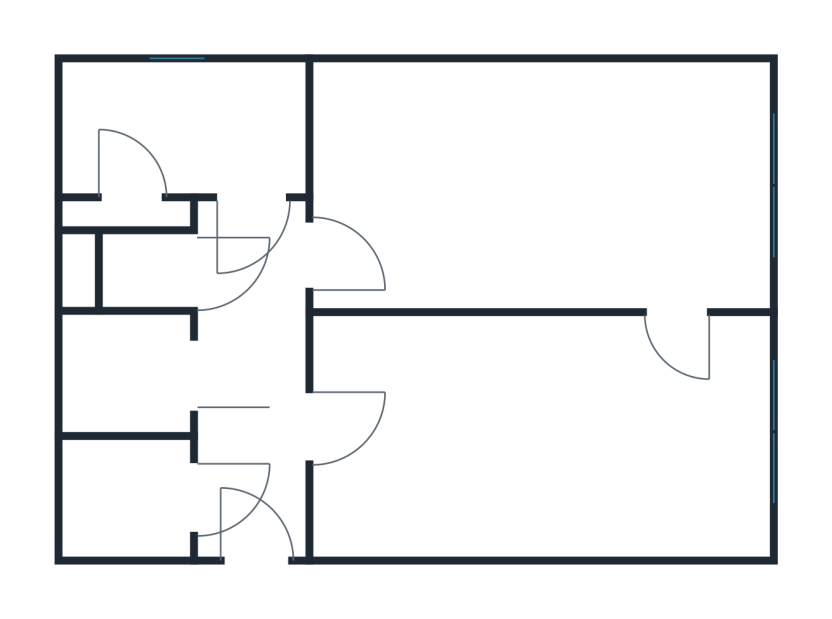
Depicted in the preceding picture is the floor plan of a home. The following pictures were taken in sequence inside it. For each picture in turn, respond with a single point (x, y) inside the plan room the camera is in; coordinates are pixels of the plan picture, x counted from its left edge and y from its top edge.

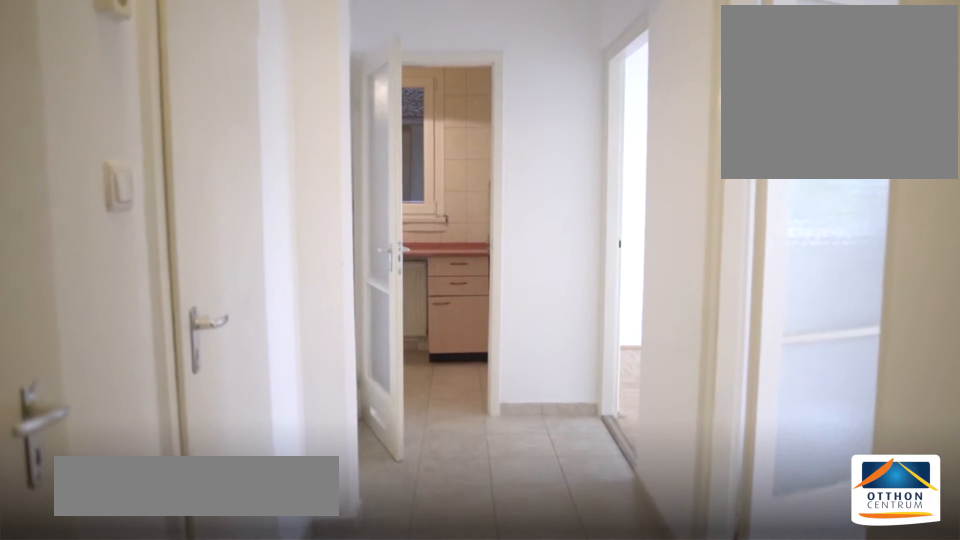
(256, 501)
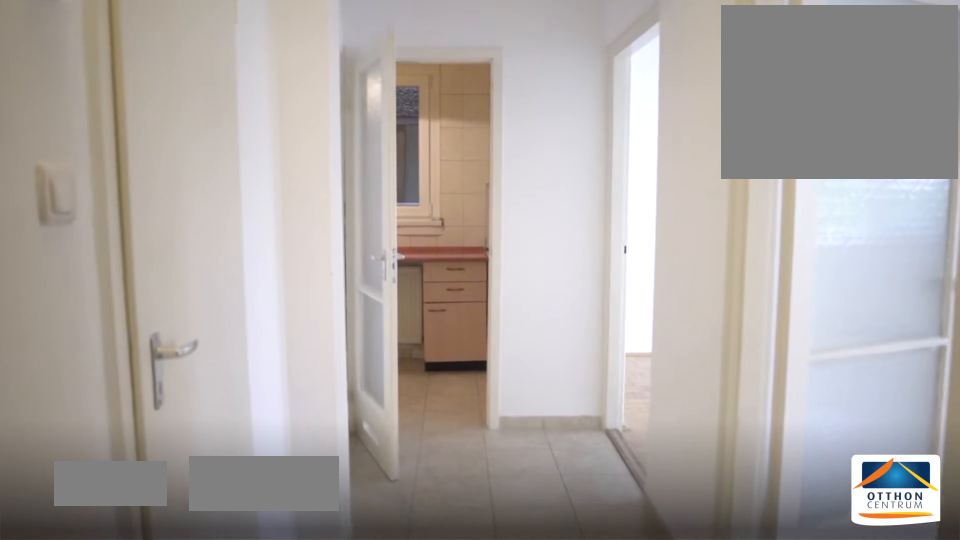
(256, 500)
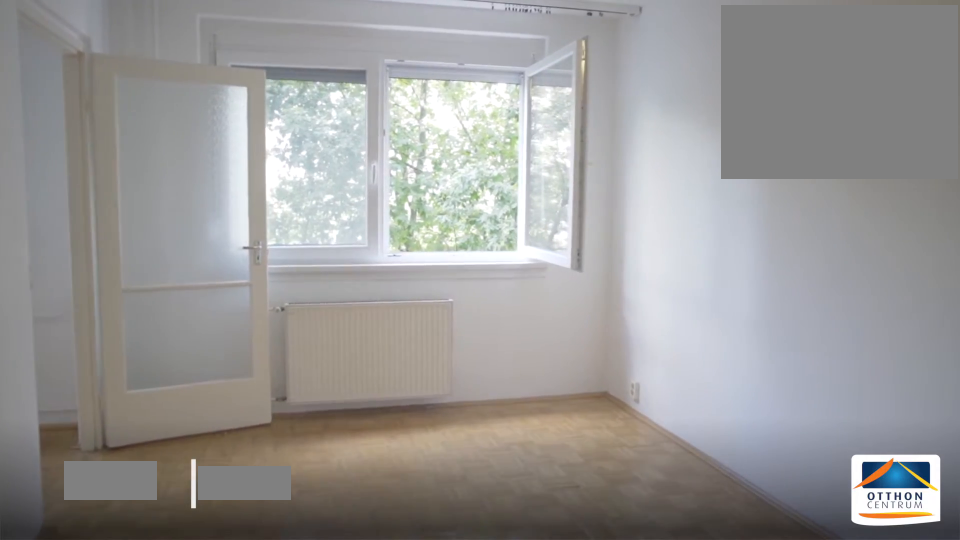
(525, 445)
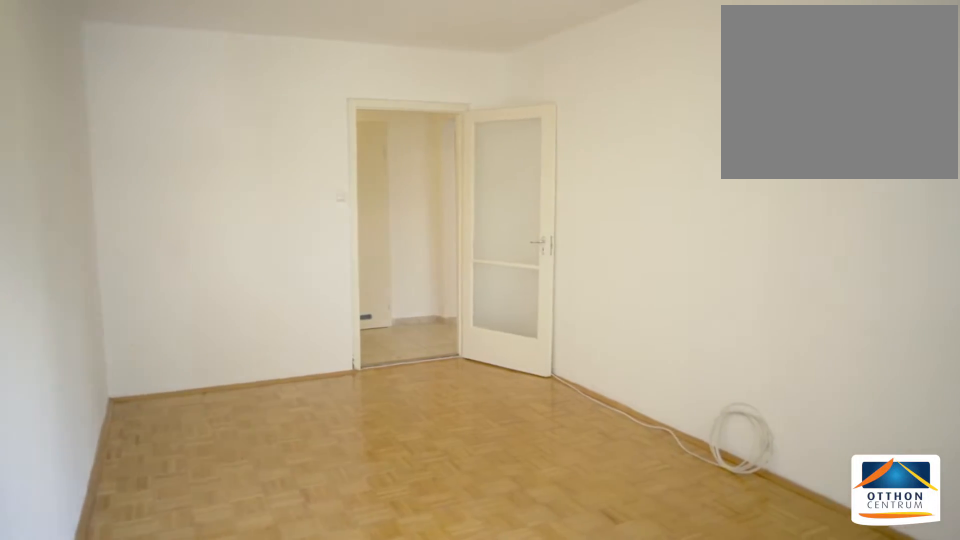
(525, 445)
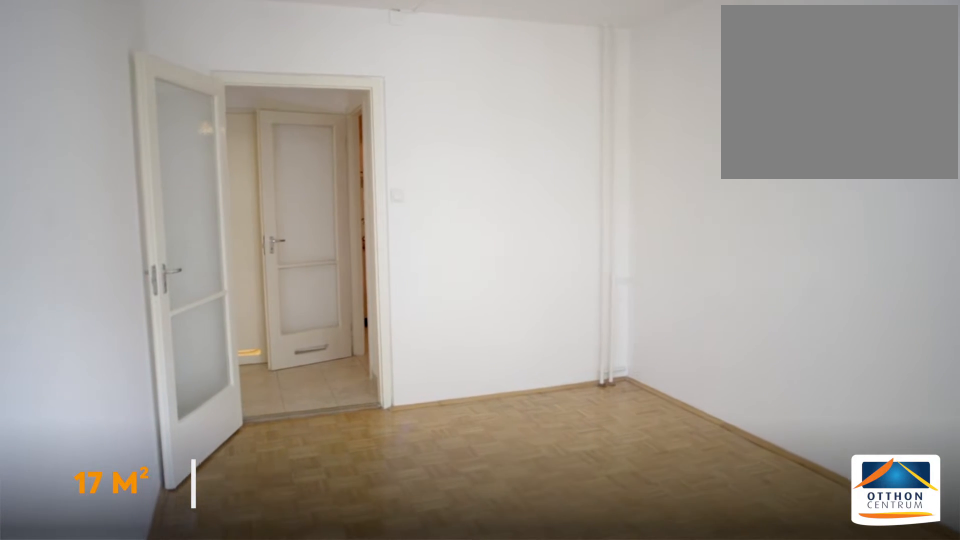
(558, 183)
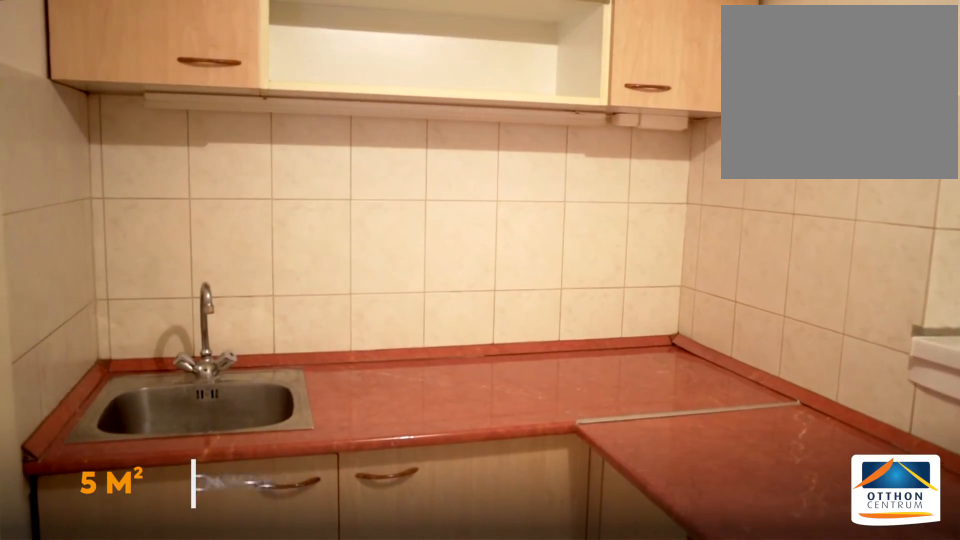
(199, 132)
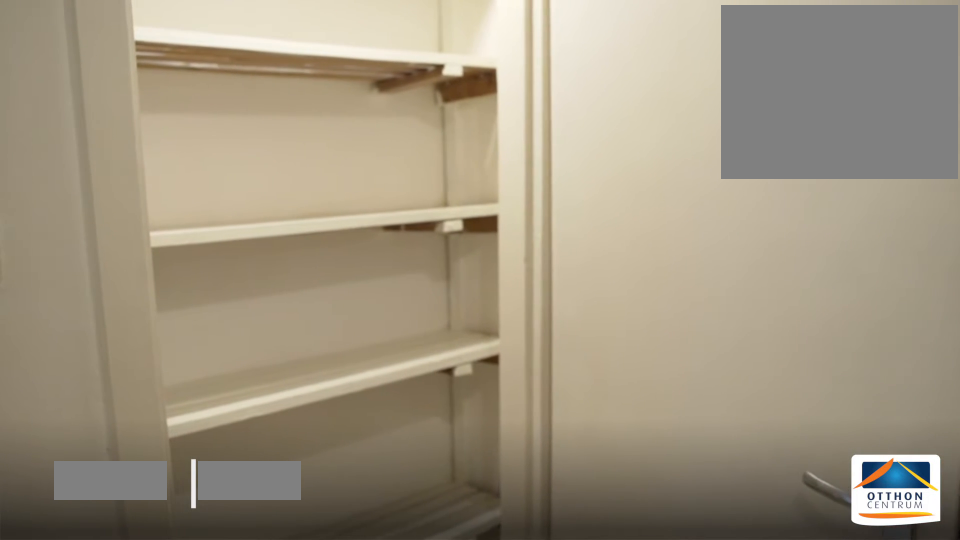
(137, 196)
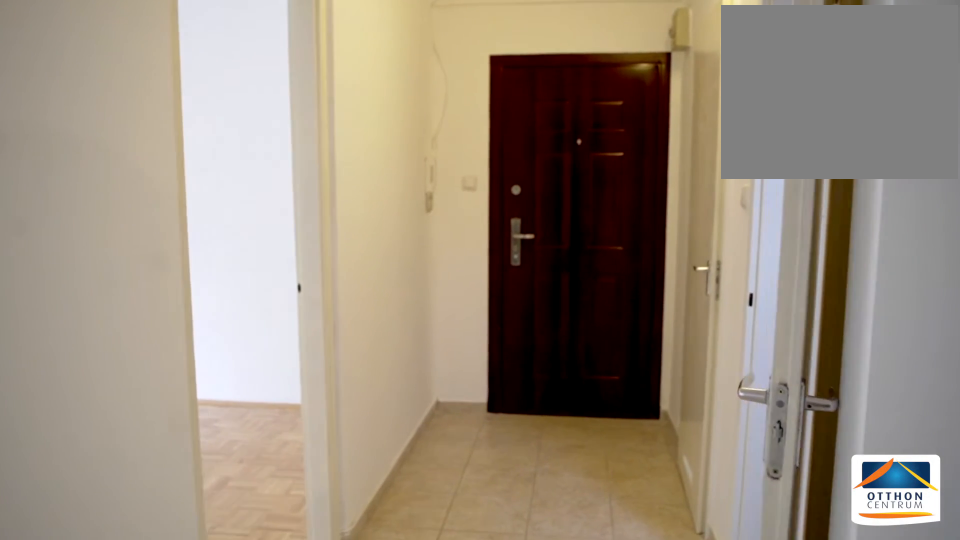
(251, 295)
